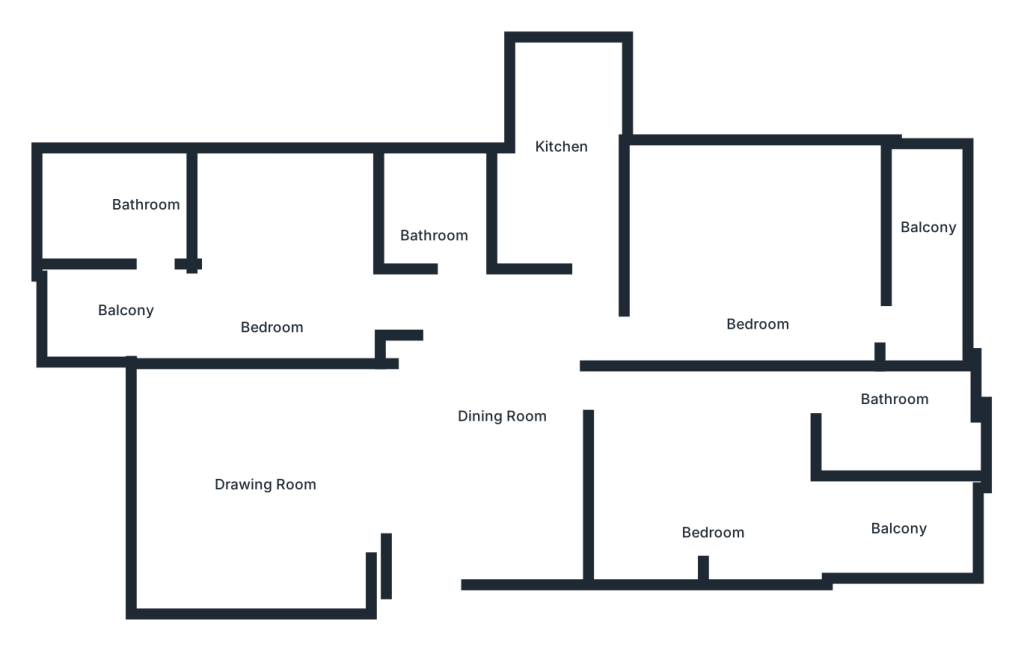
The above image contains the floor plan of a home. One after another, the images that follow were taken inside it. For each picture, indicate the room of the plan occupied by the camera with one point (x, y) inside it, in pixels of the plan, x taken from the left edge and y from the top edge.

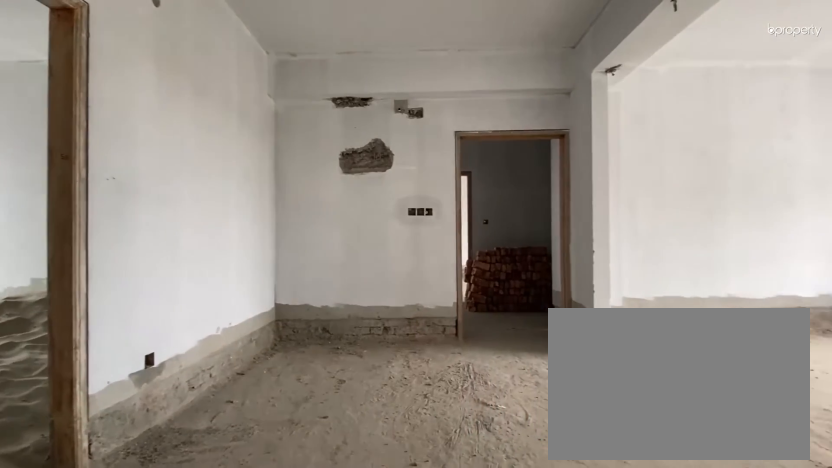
(506, 411)
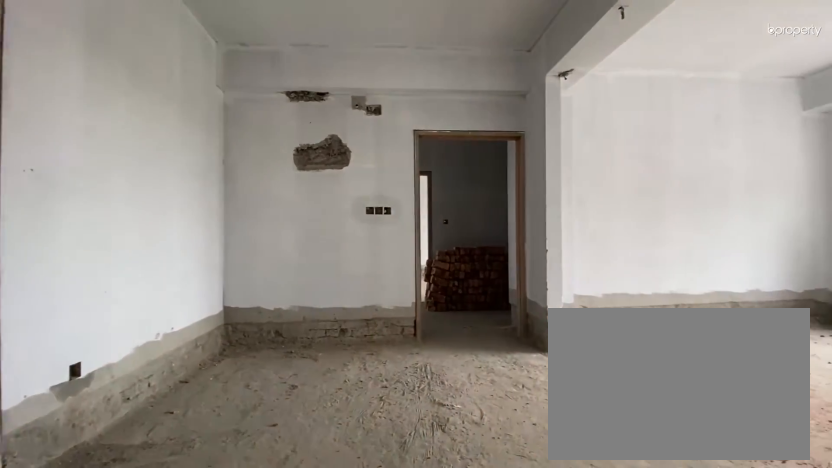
(506, 411)
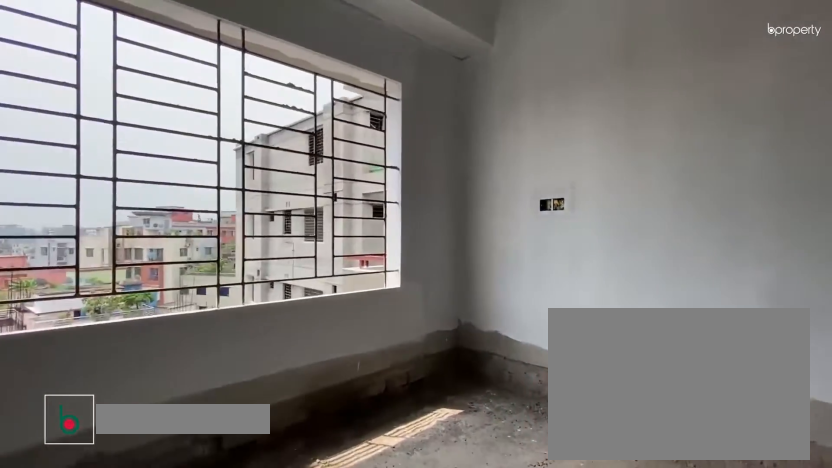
(267, 481)
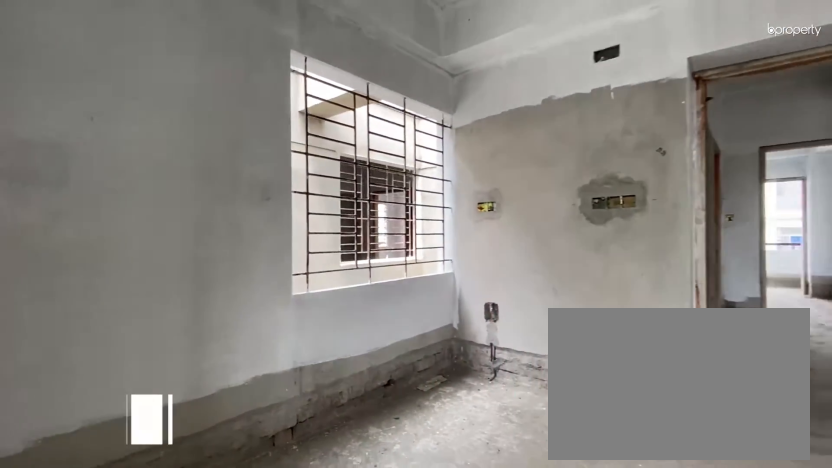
(273, 274)
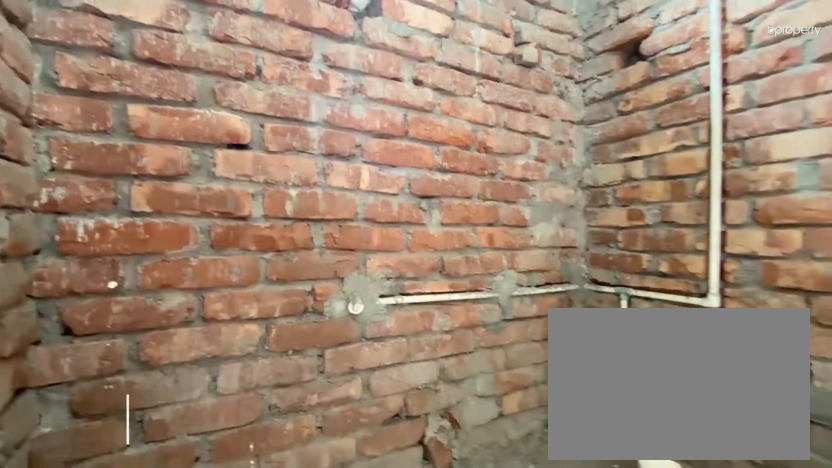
(135, 218)
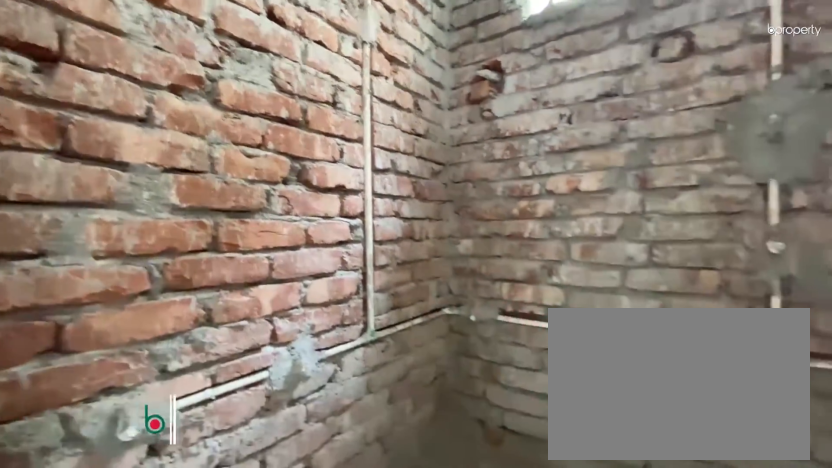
(434, 206)
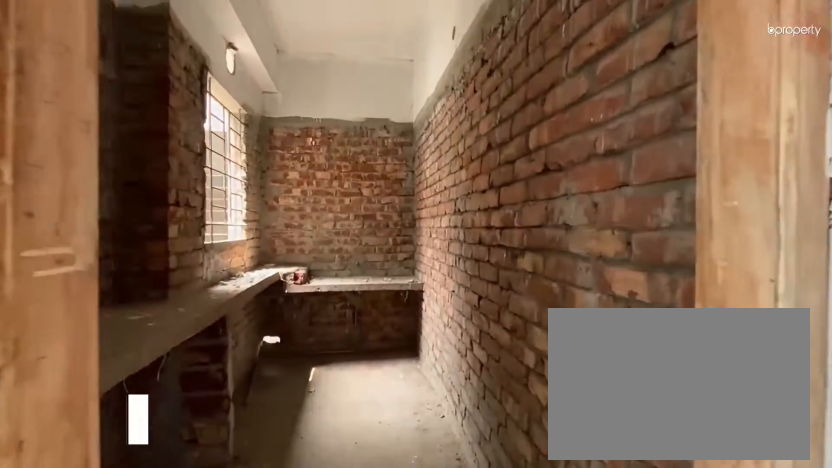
(592, 245)
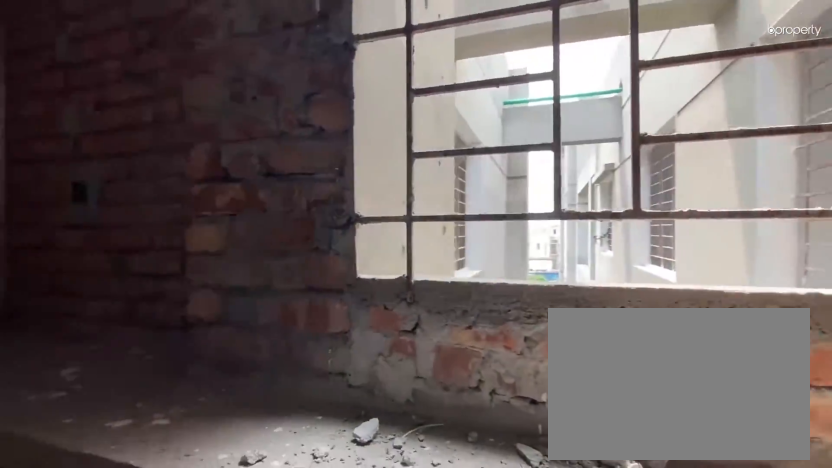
(567, 160)
